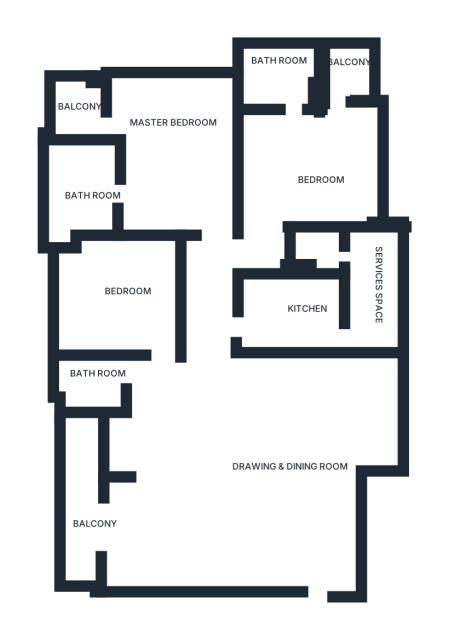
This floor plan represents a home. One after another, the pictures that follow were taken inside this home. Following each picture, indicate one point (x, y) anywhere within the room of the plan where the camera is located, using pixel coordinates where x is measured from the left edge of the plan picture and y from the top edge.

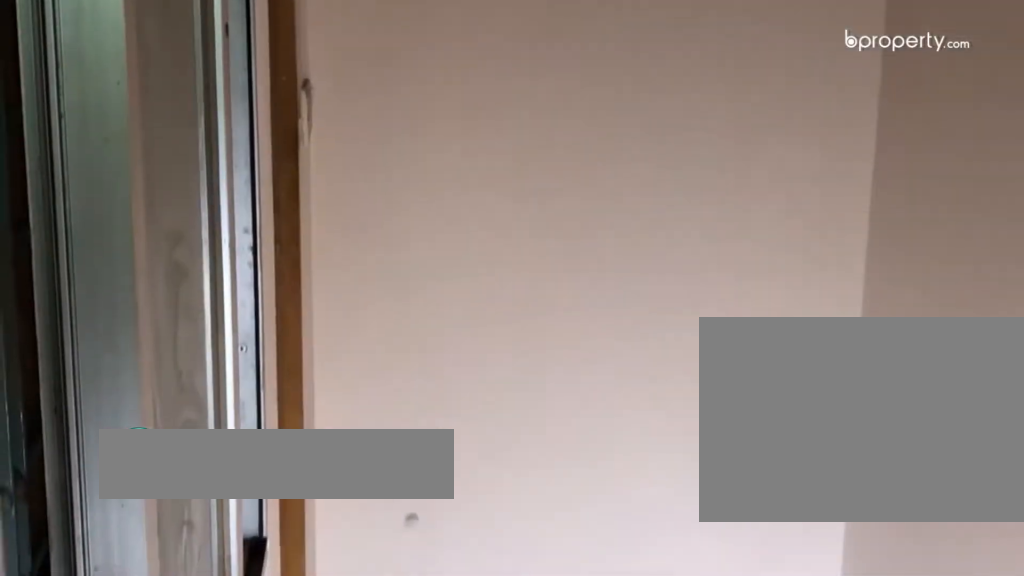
(380, 276)
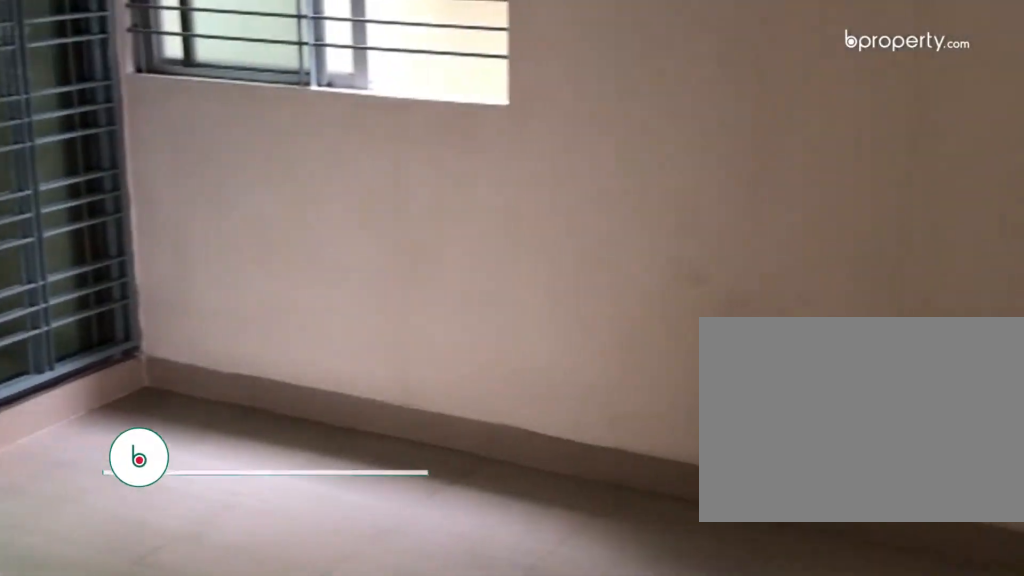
(297, 174)
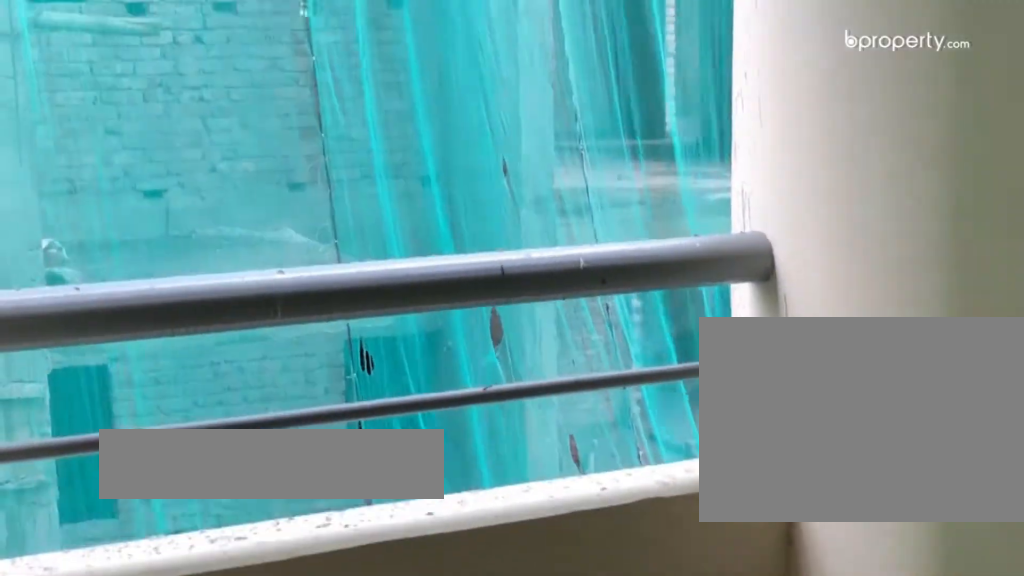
(340, 76)
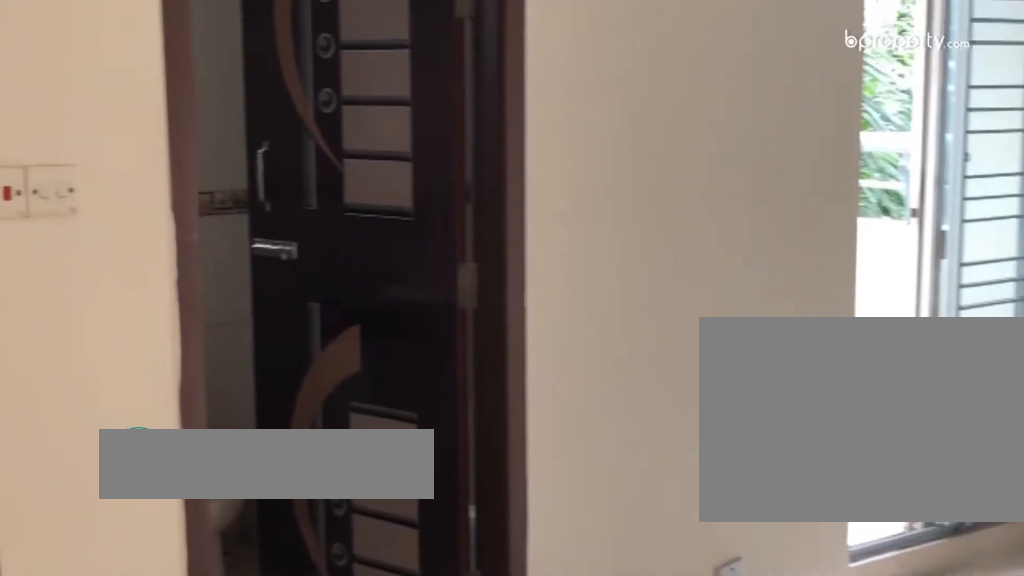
(178, 171)
